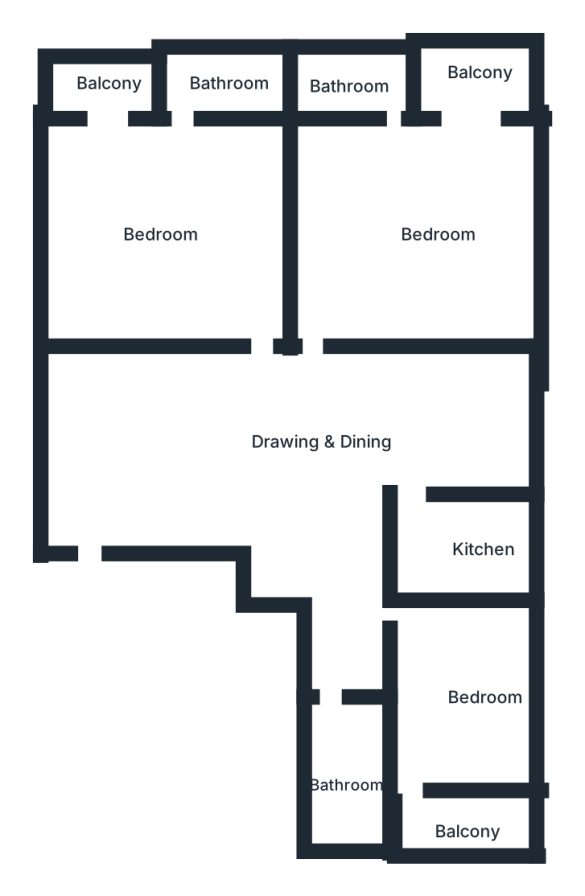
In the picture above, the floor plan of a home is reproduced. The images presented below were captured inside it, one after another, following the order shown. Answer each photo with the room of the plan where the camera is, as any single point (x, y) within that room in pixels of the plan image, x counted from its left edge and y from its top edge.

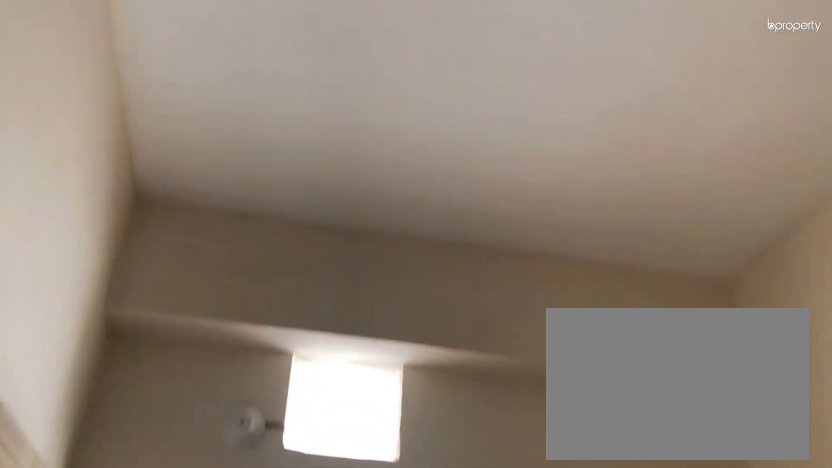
(480, 563)
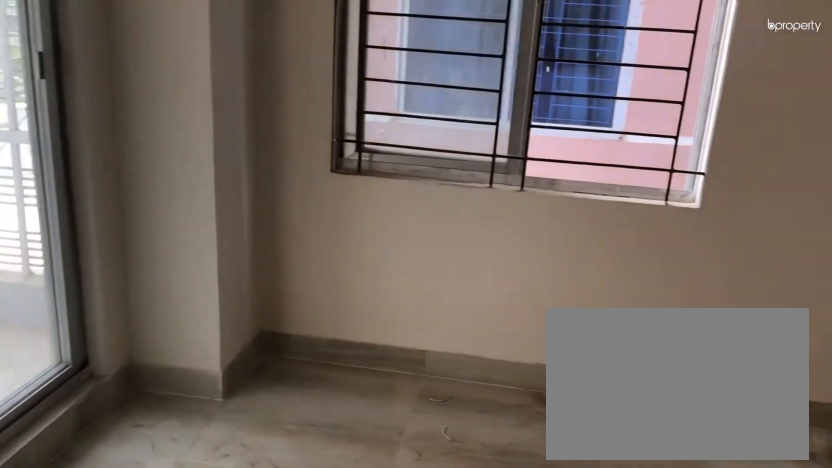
(451, 230)
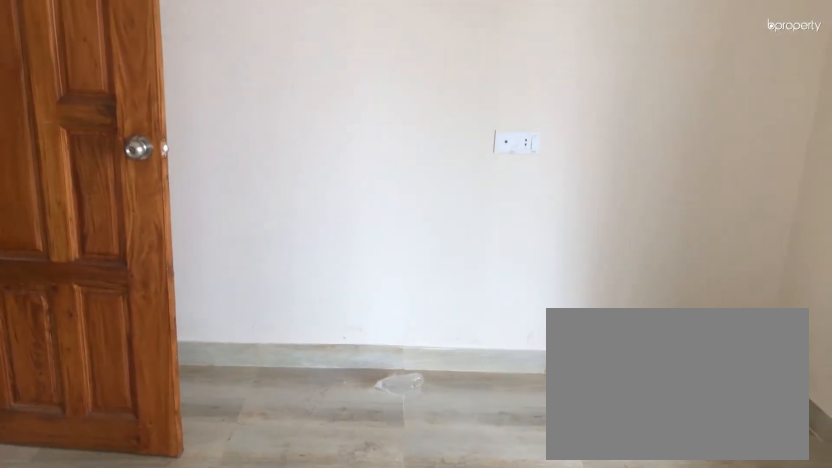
(451, 230)
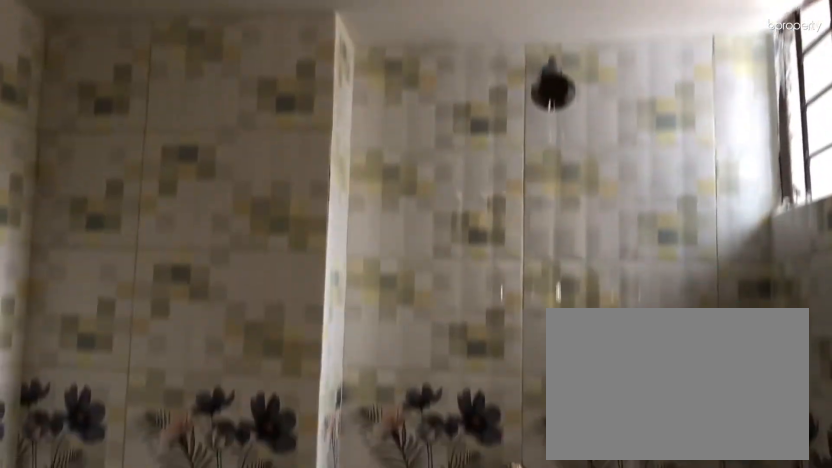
(358, 87)
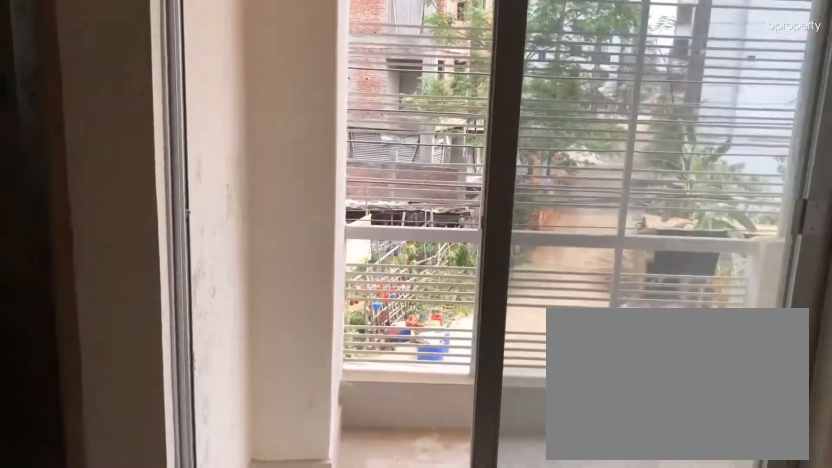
(477, 132)
